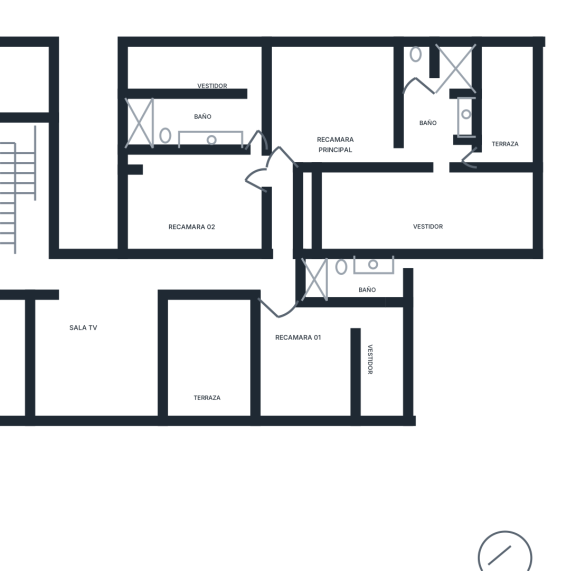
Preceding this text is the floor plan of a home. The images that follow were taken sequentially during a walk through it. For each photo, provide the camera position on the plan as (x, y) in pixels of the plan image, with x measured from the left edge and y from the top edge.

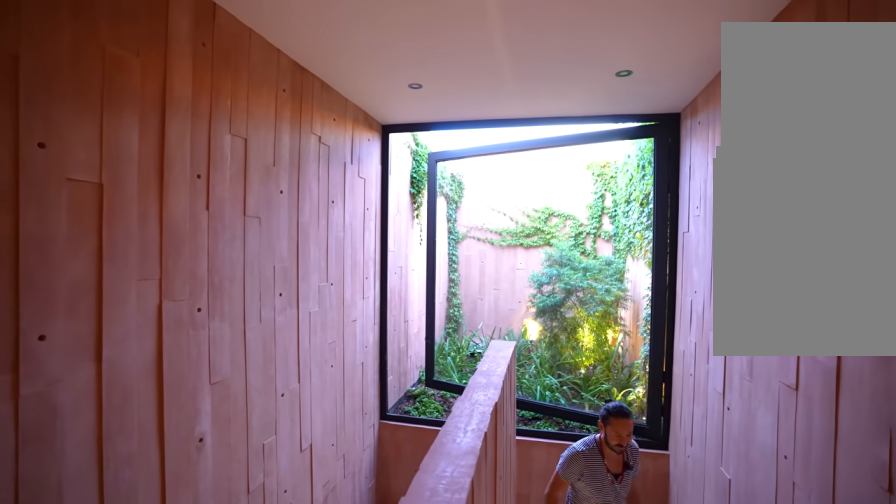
(35, 215)
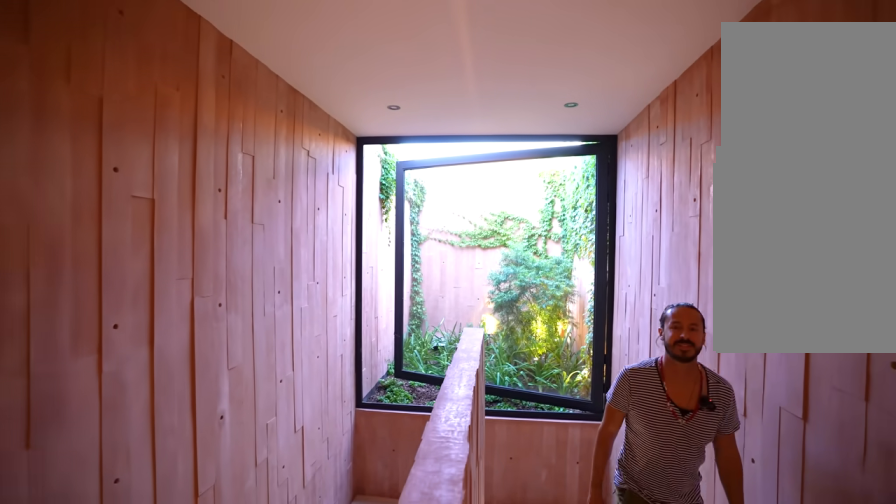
(34, 229)
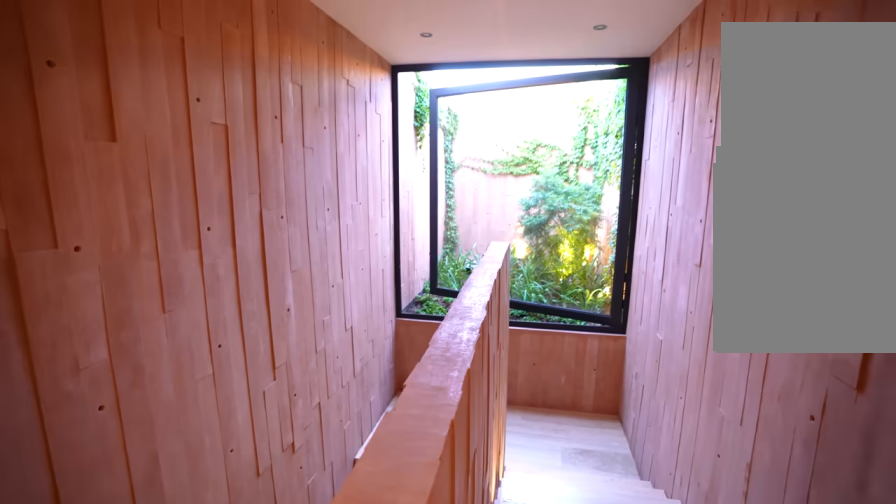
(15, 270)
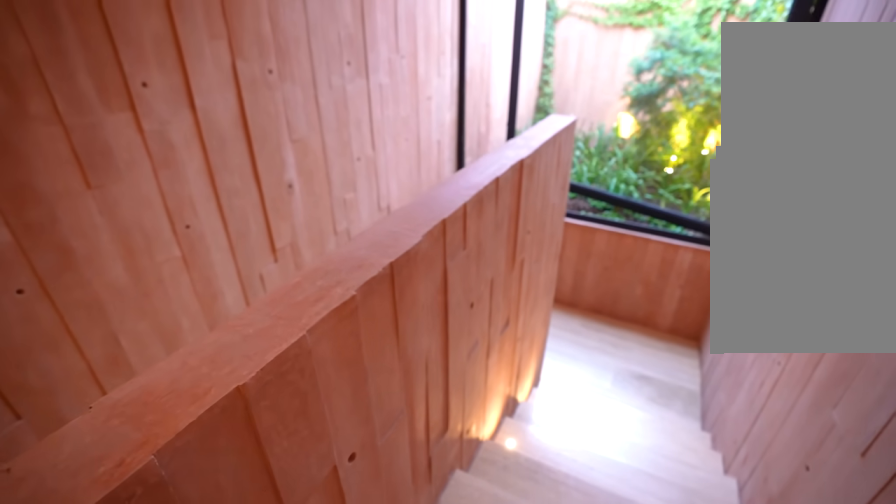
(27, 260)
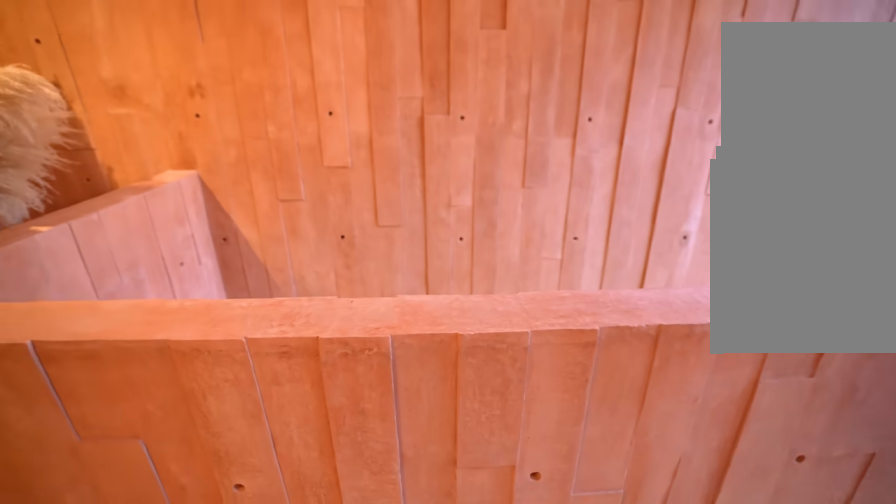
(26, 260)
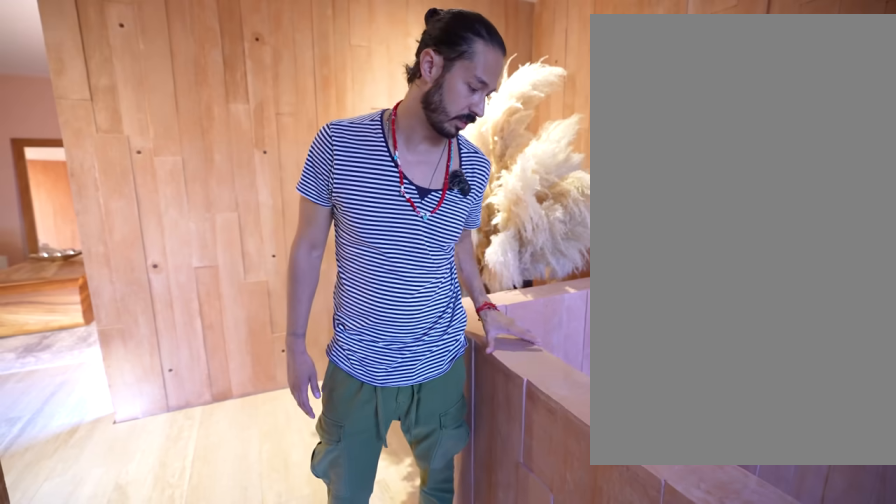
(26, 261)
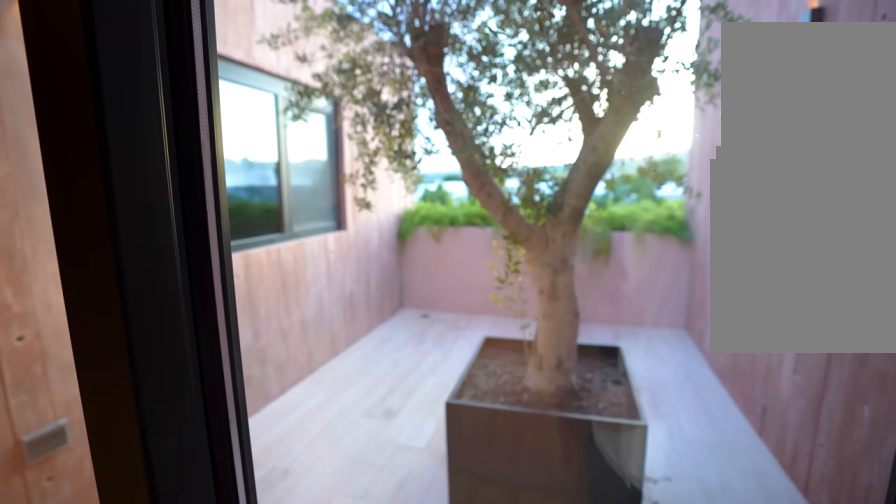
(178, 278)
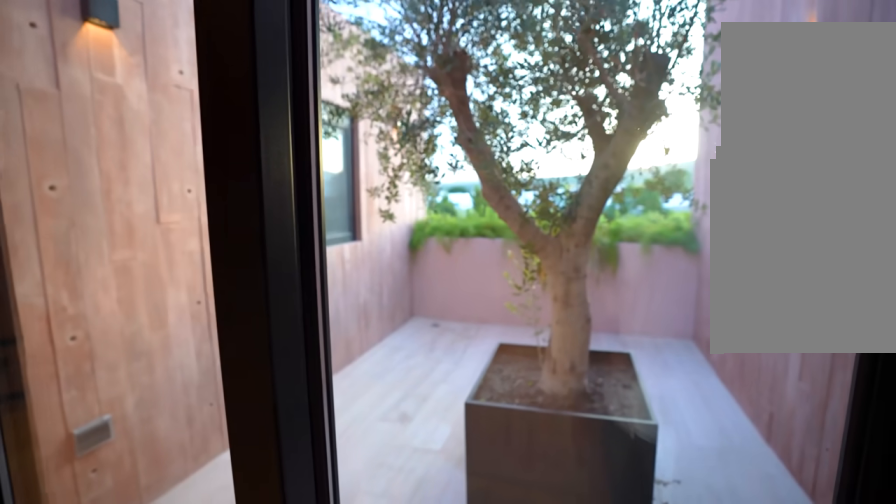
(178, 278)
